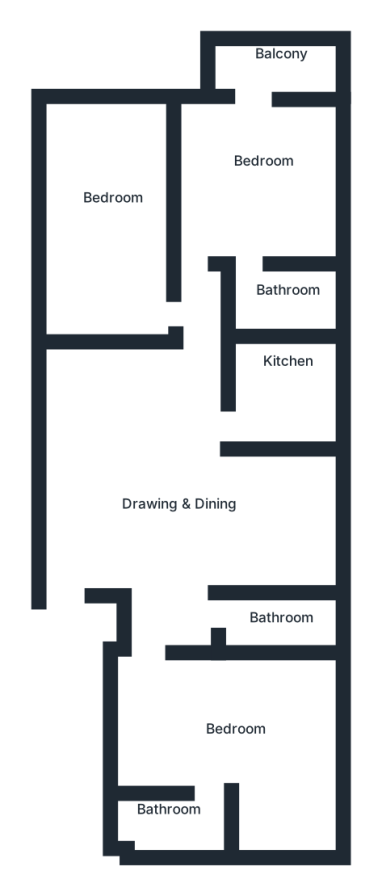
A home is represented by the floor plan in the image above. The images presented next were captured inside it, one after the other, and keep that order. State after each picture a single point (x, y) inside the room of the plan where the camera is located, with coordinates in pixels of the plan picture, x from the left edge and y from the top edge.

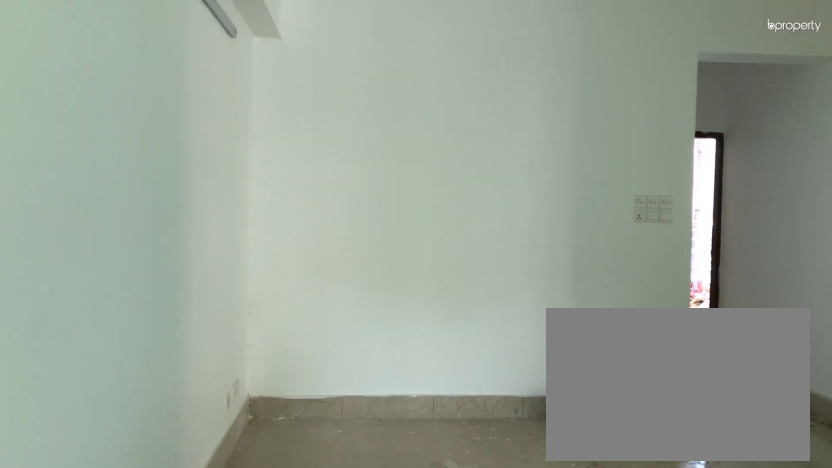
(157, 505)
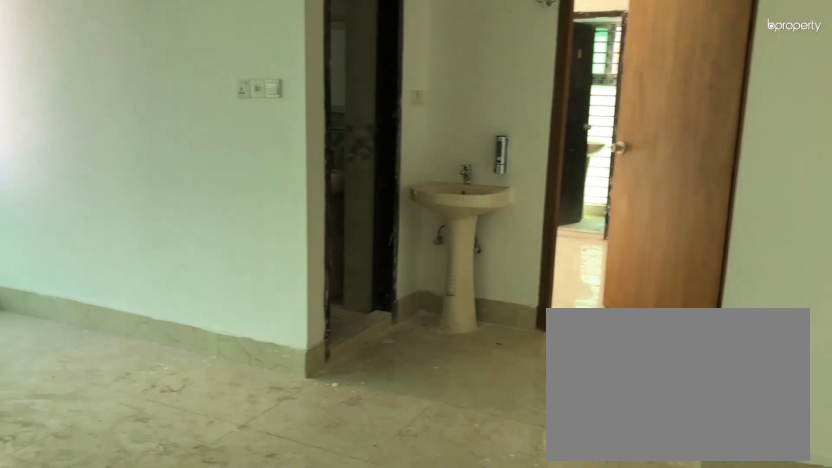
(157, 505)
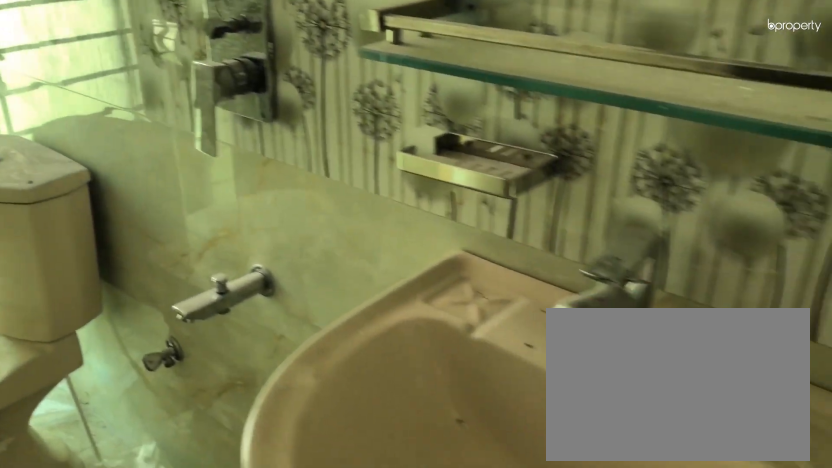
(270, 620)
